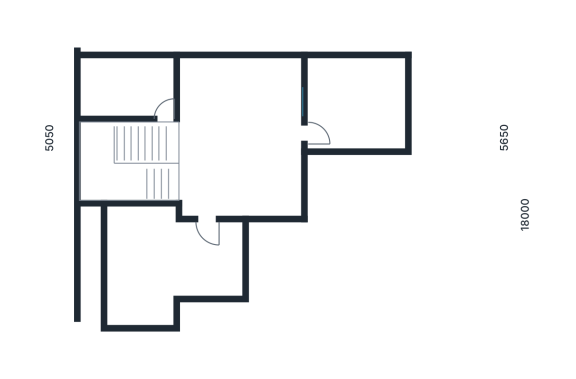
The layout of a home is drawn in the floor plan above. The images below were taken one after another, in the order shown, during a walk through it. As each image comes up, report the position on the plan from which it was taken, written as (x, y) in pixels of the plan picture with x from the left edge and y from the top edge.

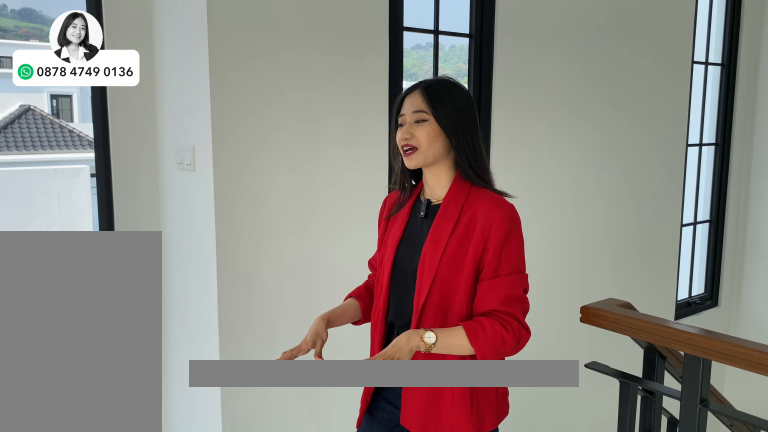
(224, 162)
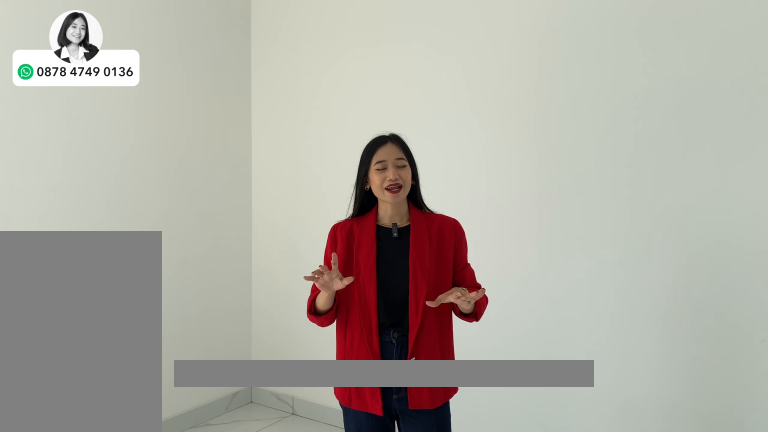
(224, 162)
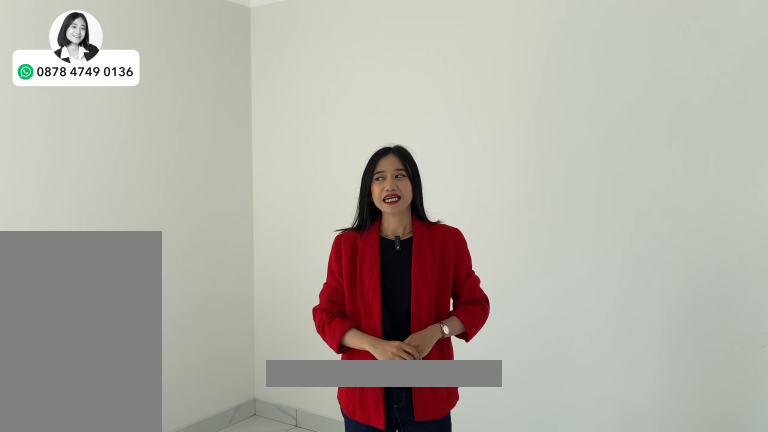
(224, 162)
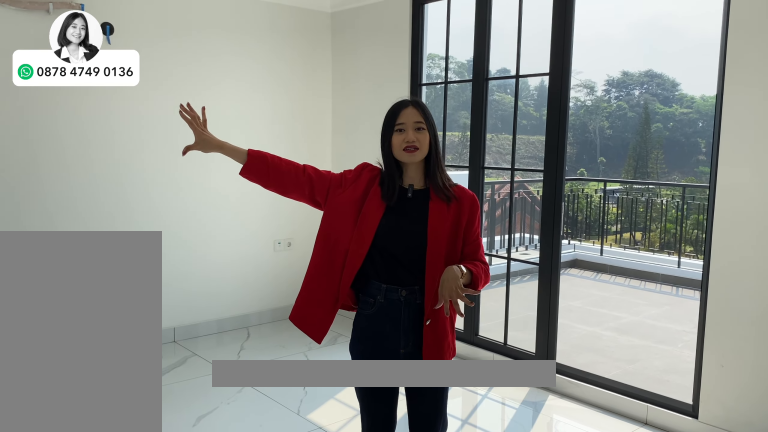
(233, 105)
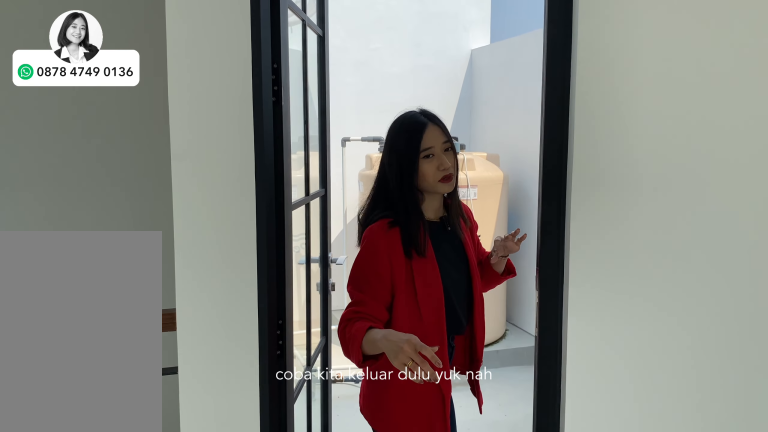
(236, 135)
